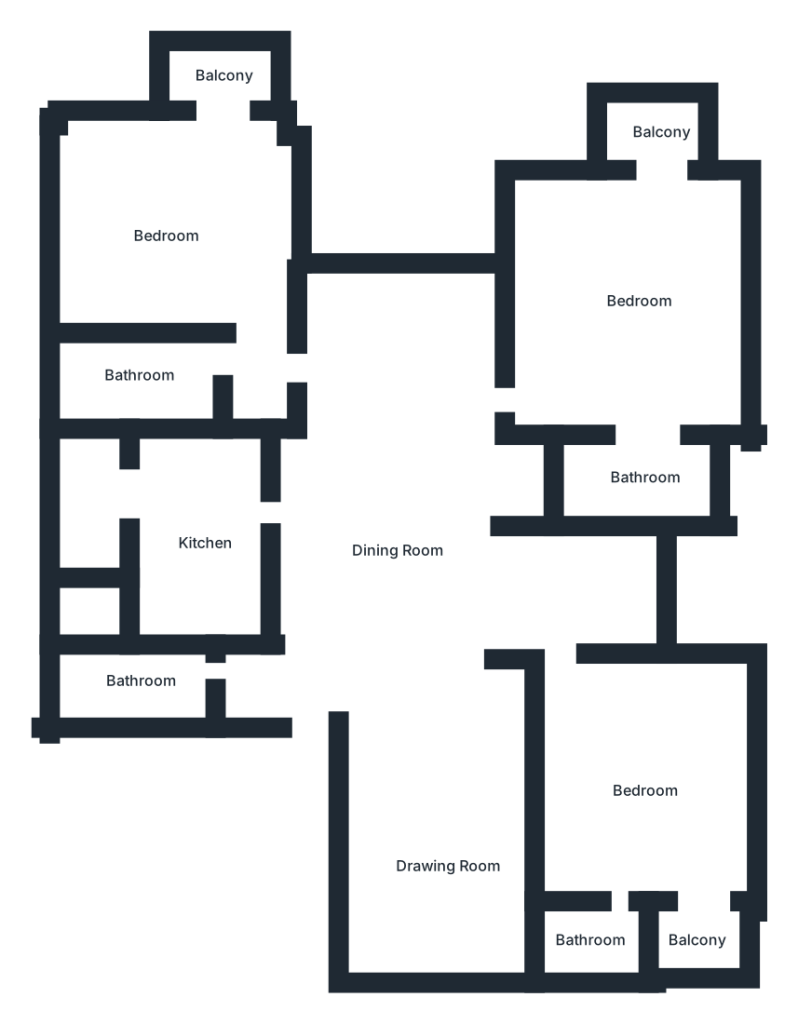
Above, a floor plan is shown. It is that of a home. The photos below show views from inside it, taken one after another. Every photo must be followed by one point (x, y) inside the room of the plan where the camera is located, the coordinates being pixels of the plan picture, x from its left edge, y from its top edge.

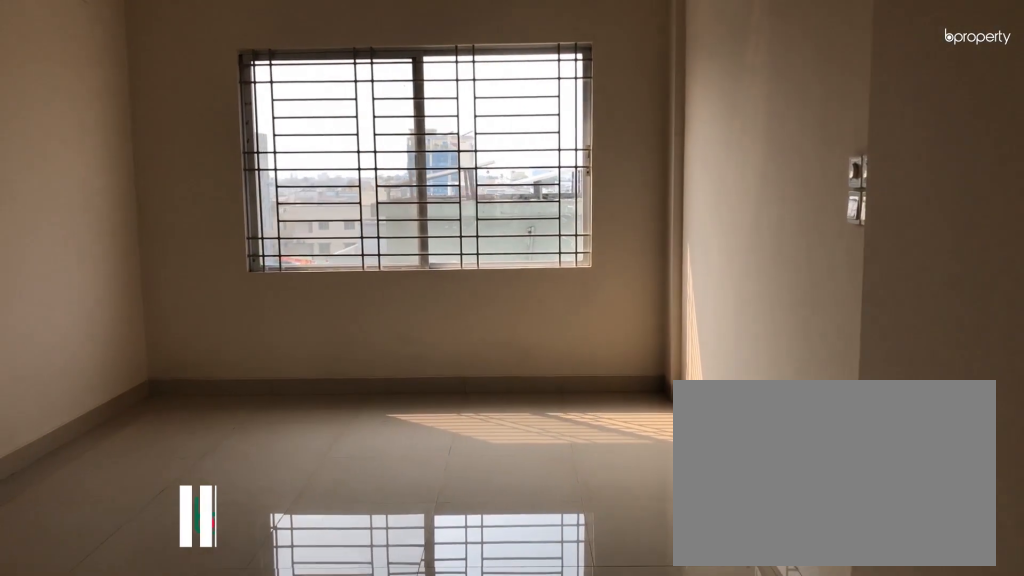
(453, 893)
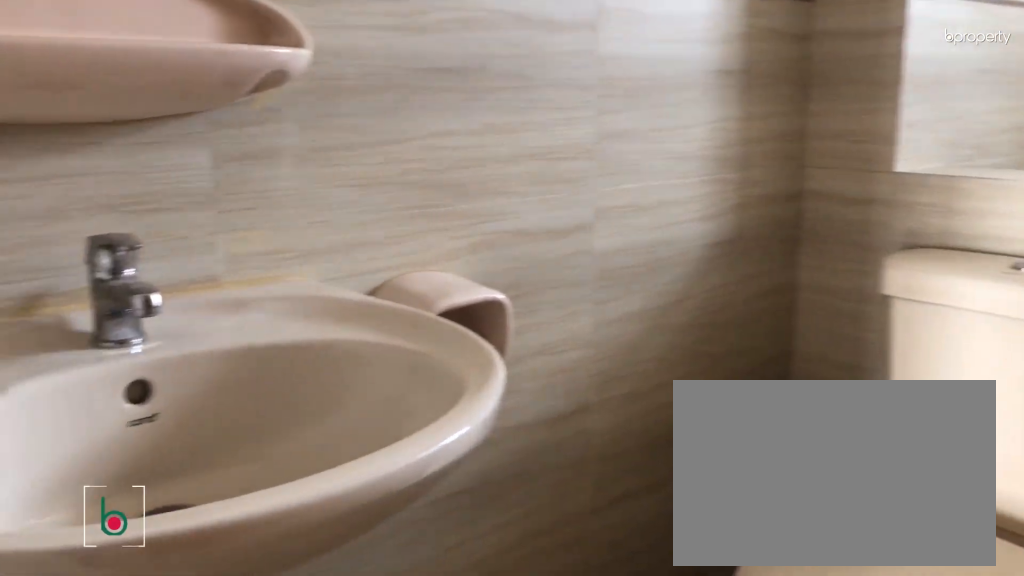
(139, 689)
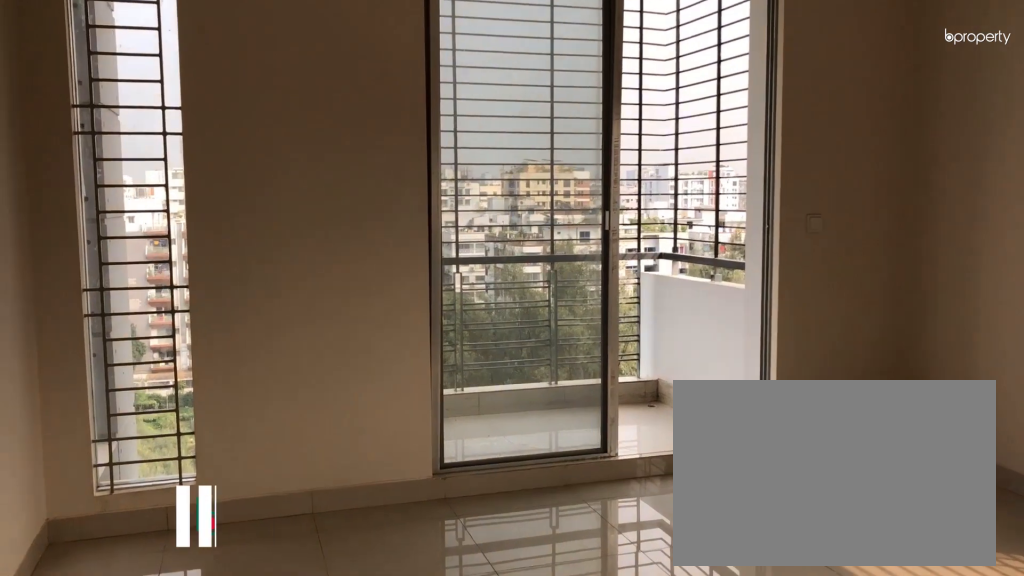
(640, 296)
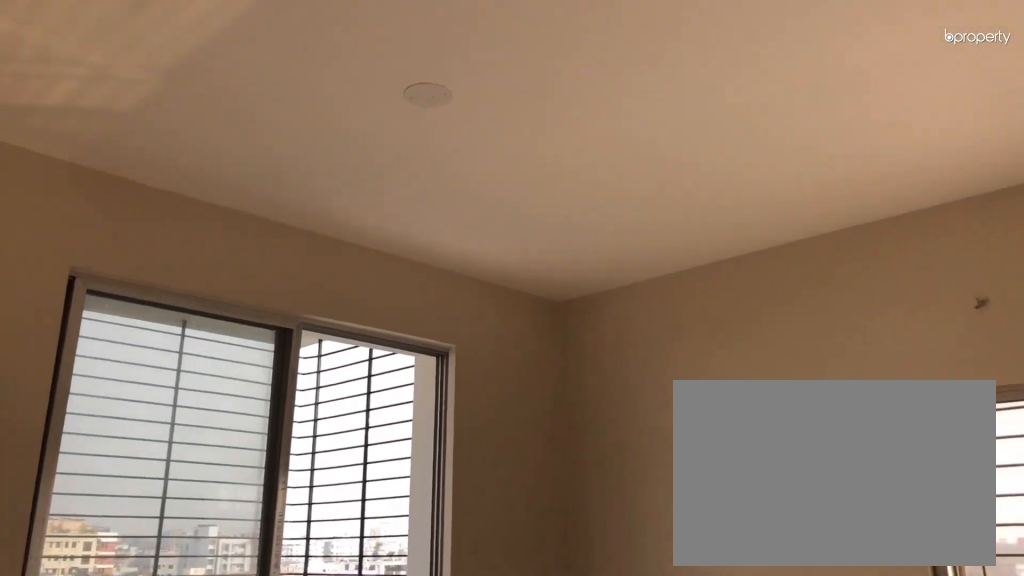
(640, 296)
